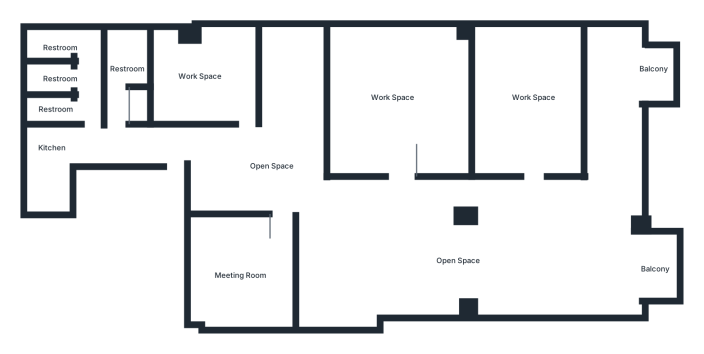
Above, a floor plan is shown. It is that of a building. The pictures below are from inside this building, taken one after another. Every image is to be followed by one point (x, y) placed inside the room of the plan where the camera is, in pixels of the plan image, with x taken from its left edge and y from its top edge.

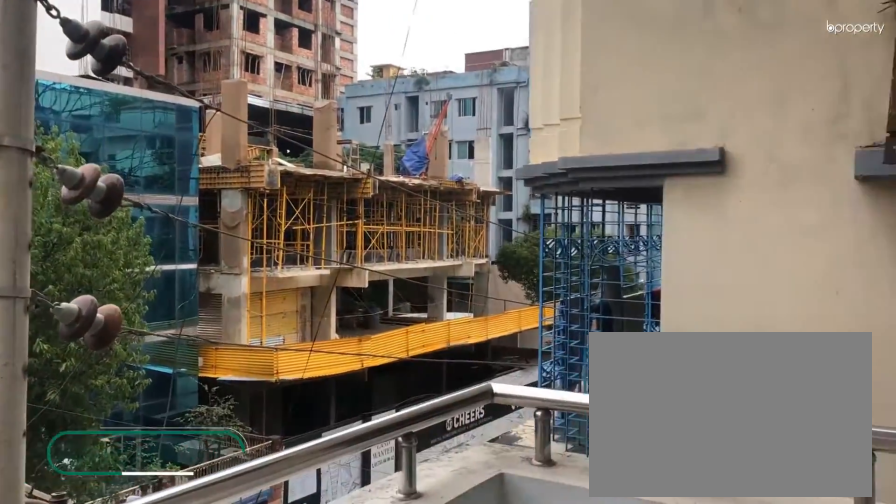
(654, 266)
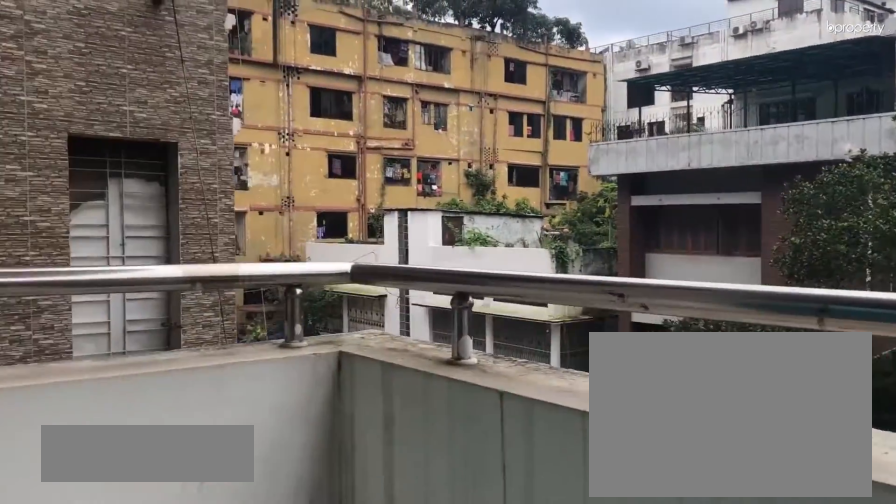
(655, 75)
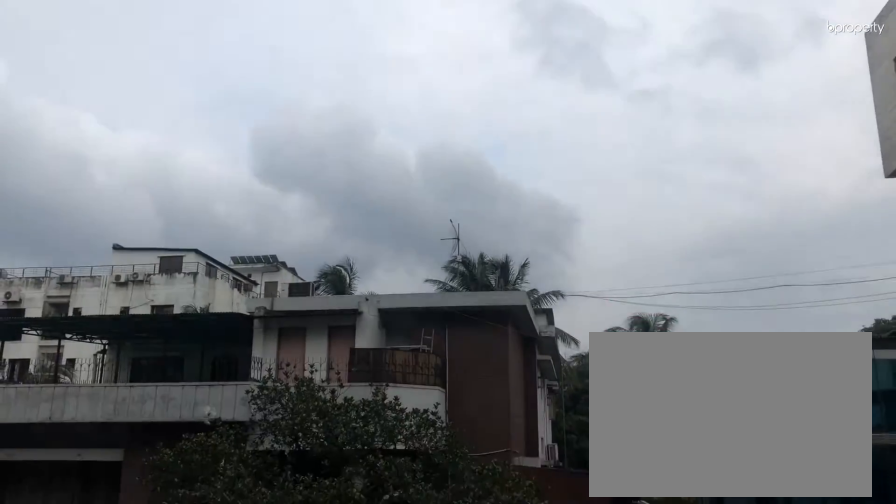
(650, 75)
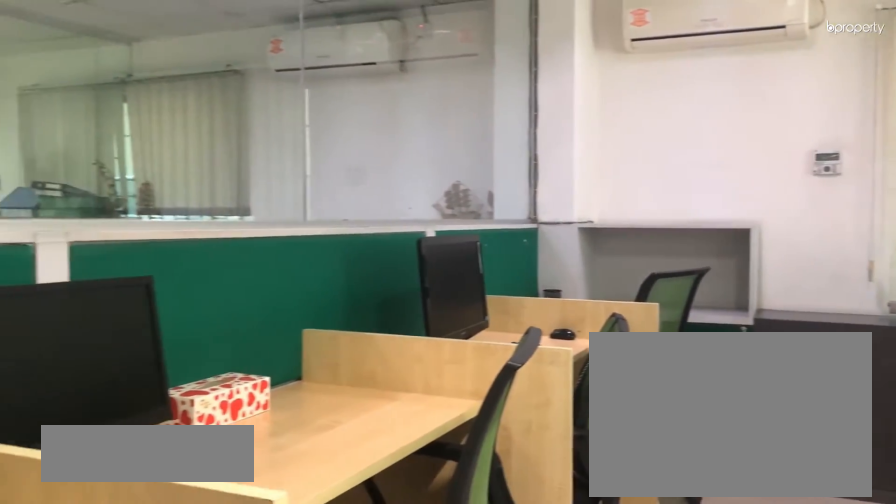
(528, 96)
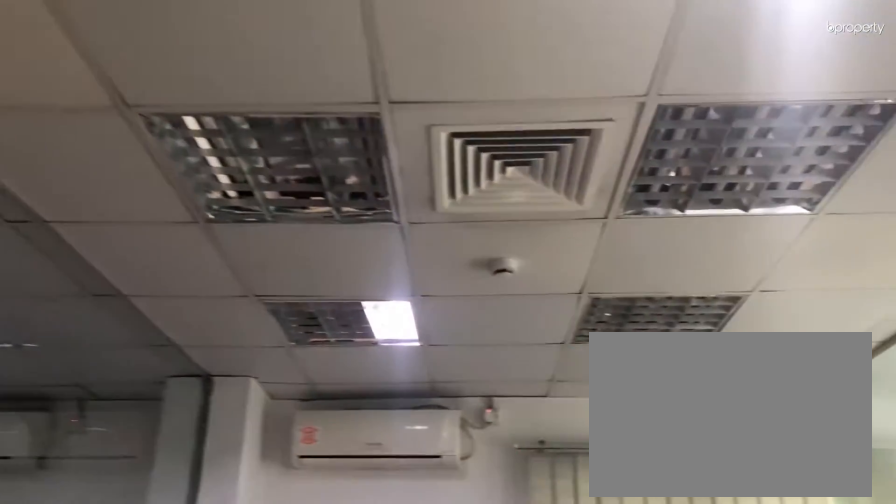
(528, 104)
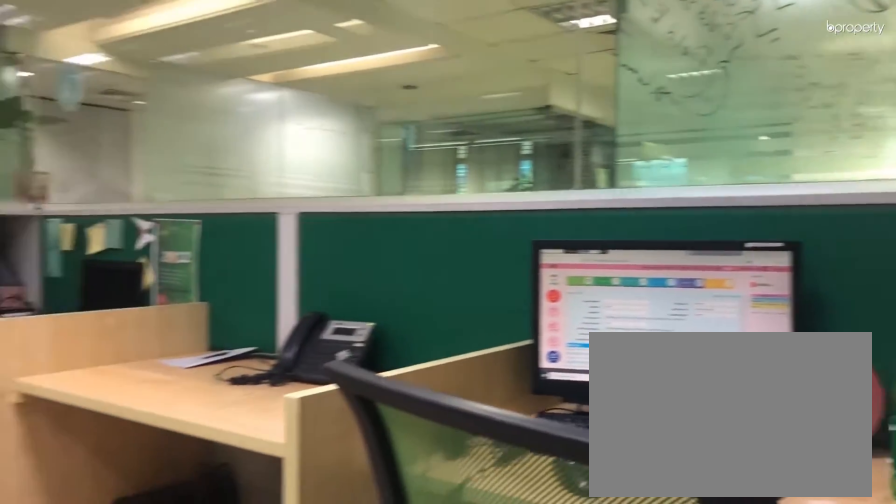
(404, 118)
